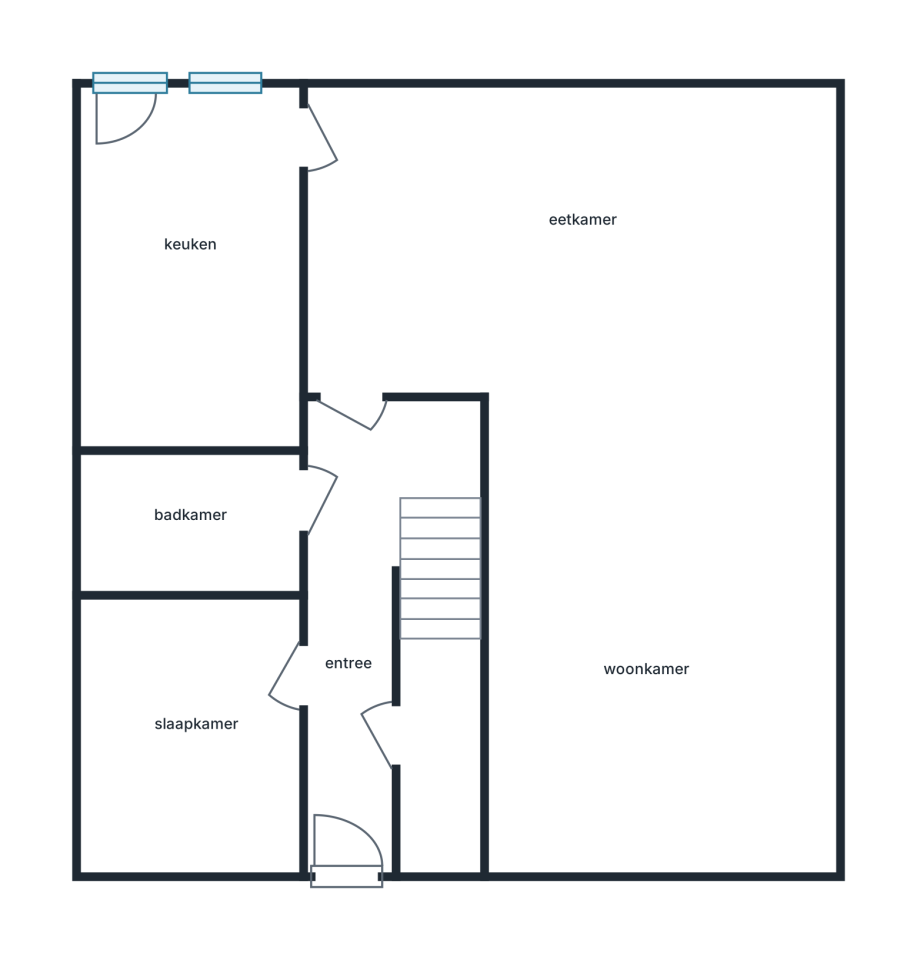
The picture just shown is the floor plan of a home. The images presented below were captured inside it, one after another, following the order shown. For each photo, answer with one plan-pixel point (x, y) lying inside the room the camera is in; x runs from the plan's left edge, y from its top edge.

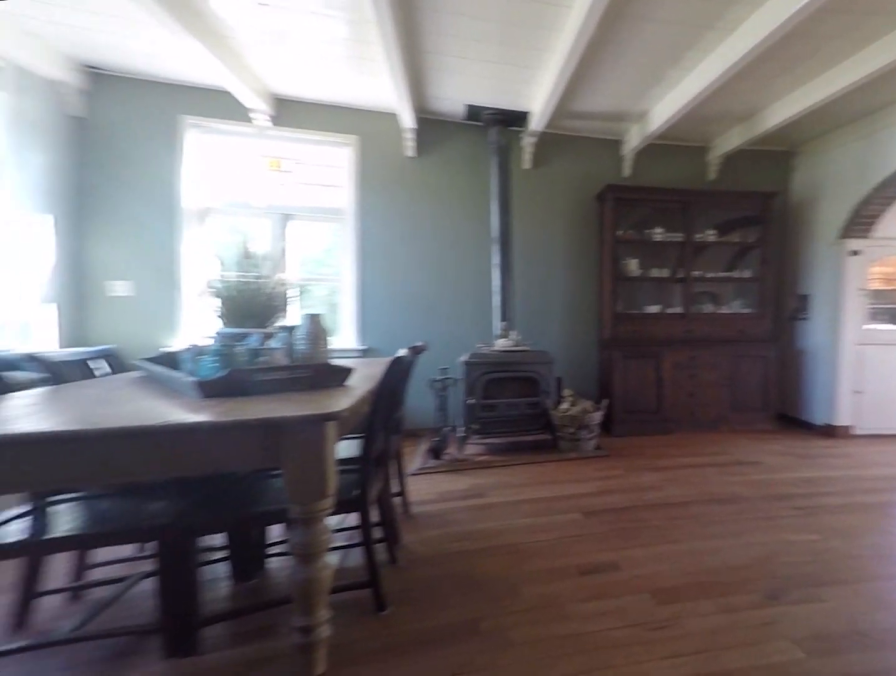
(820, 178)
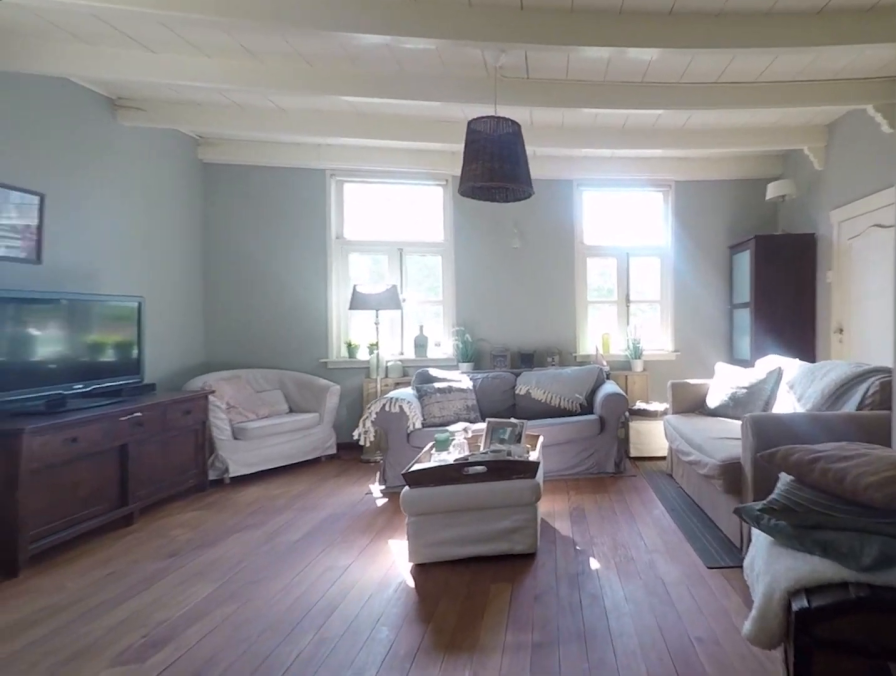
(820, 181)
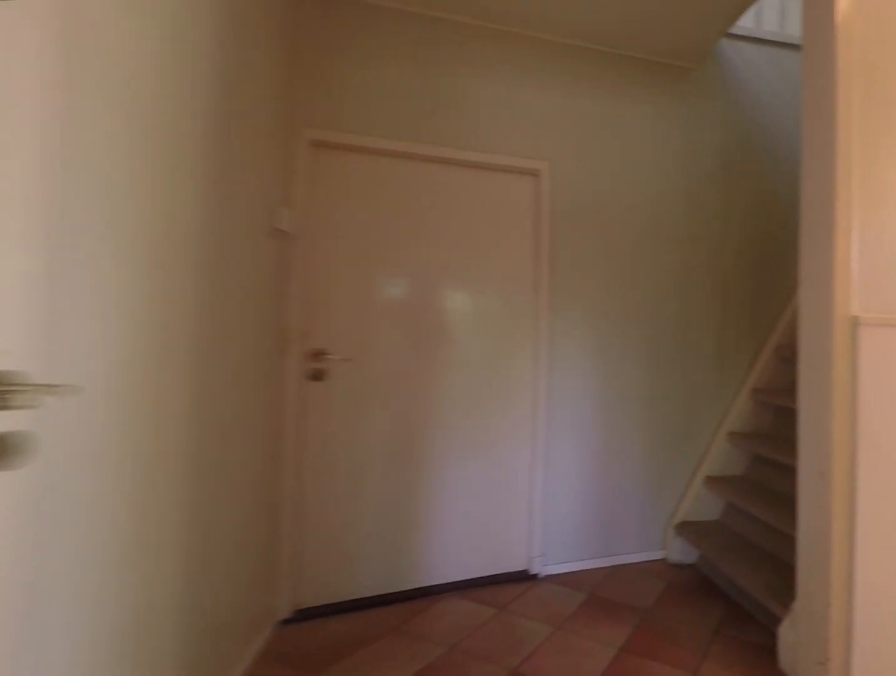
(365, 603)
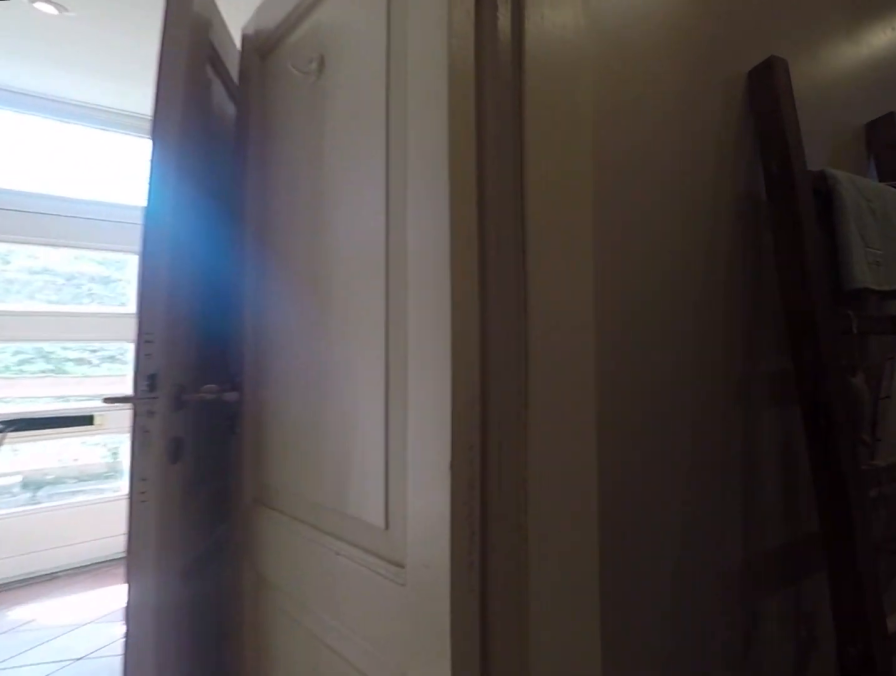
(365, 603)
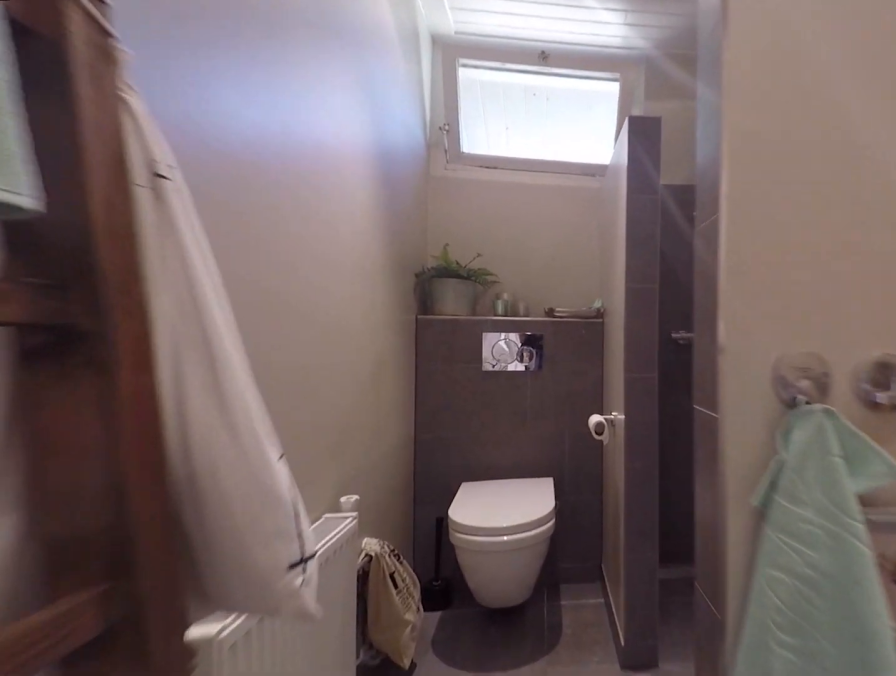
(192, 523)
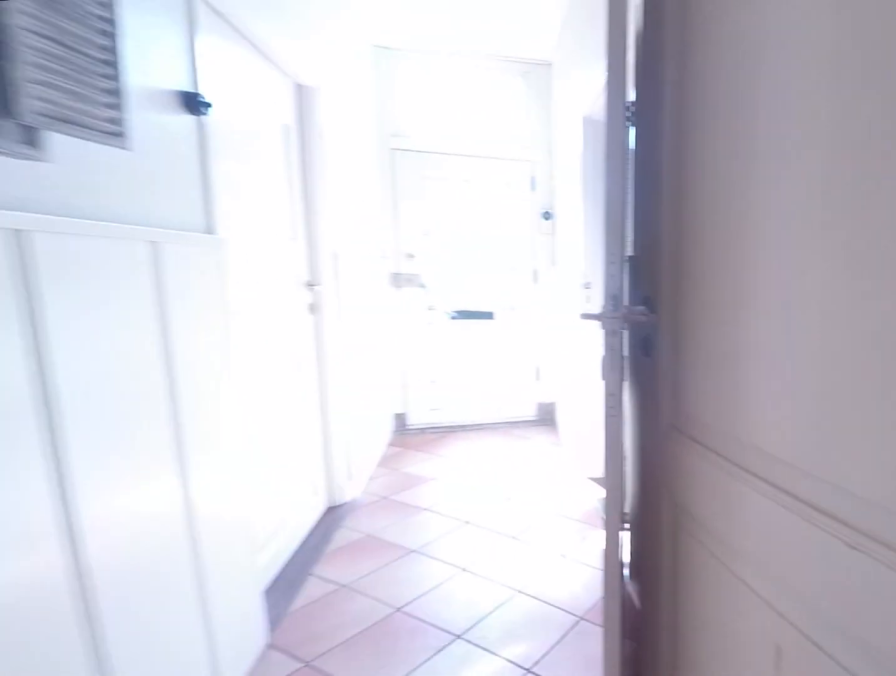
(364, 604)
